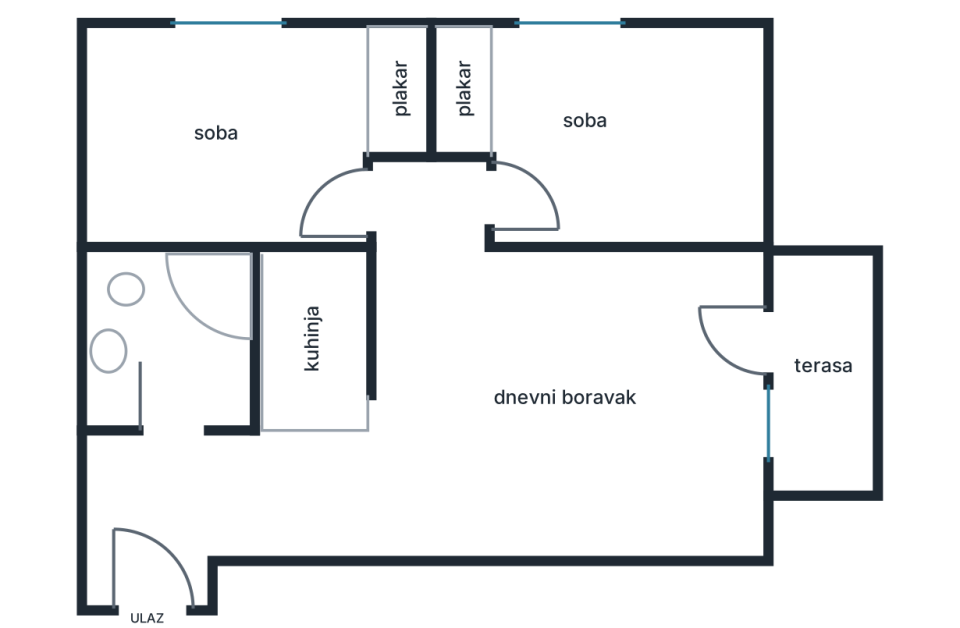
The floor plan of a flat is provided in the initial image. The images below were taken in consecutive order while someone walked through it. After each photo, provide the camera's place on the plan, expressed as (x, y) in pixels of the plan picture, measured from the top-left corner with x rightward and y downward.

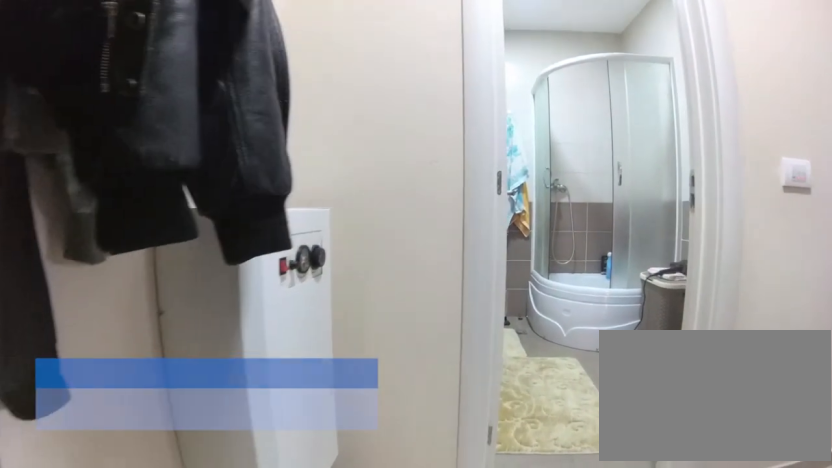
(138, 572)
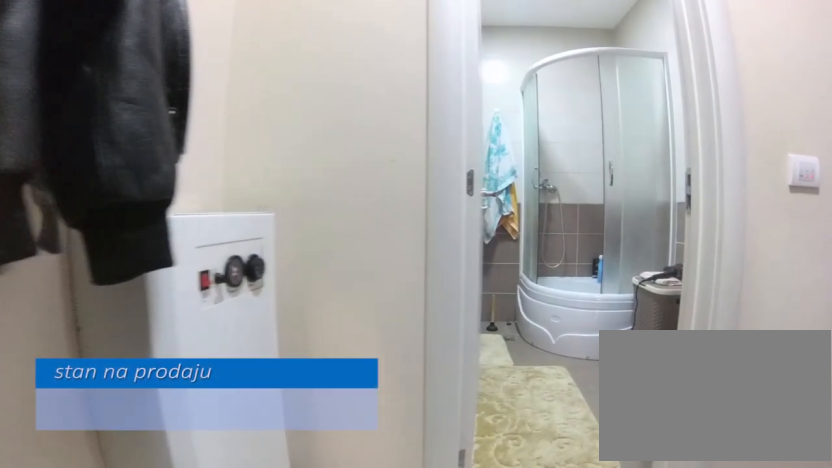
(138, 553)
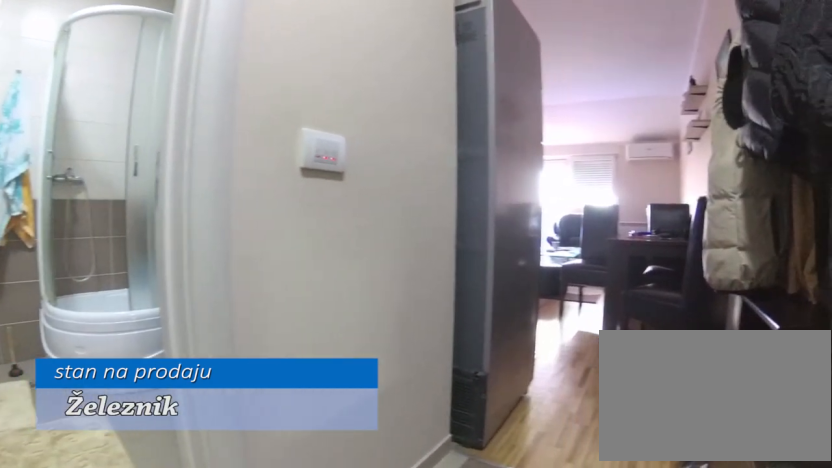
(121, 532)
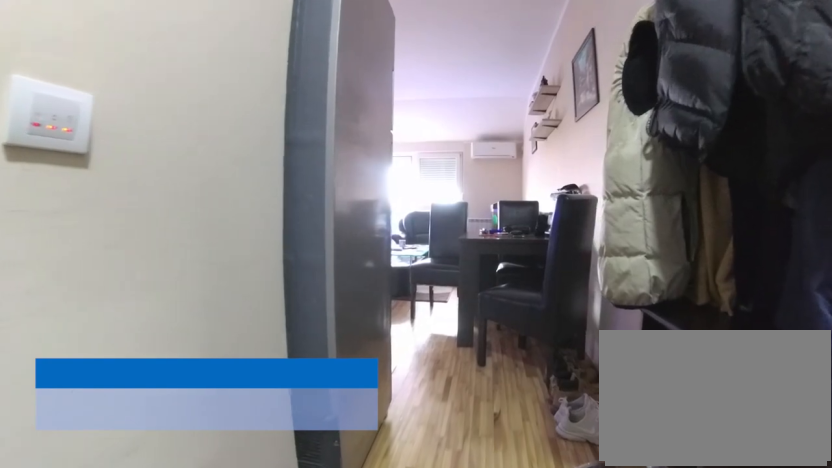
(152, 520)
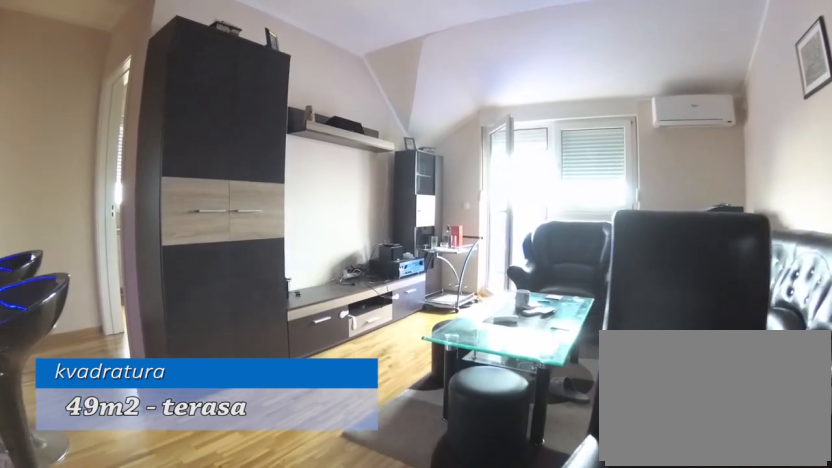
(386, 480)
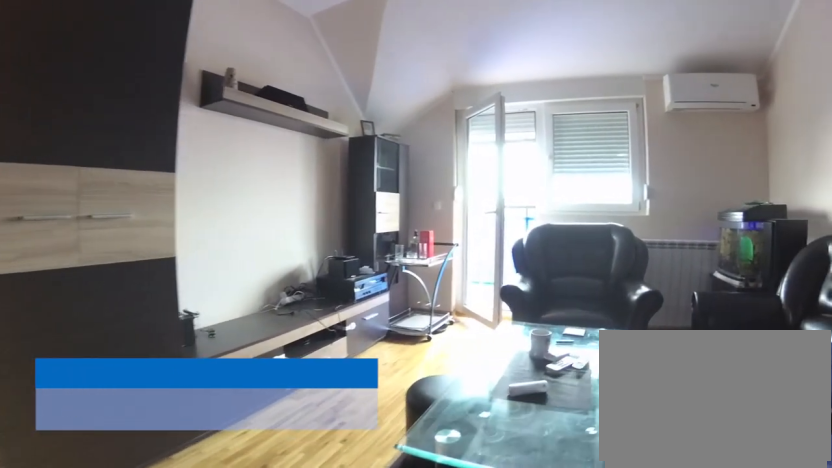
(459, 428)
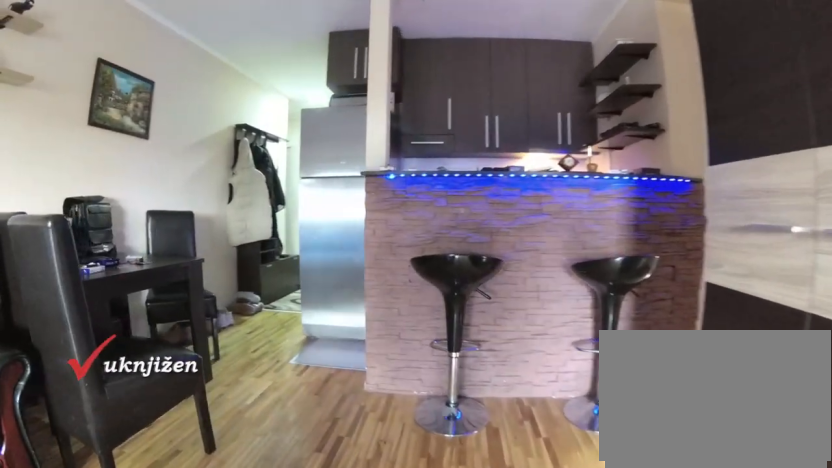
(578, 371)
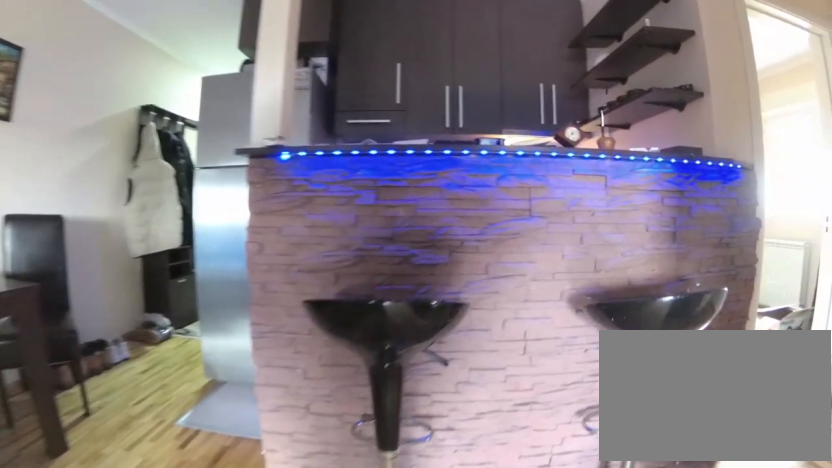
(512, 350)
